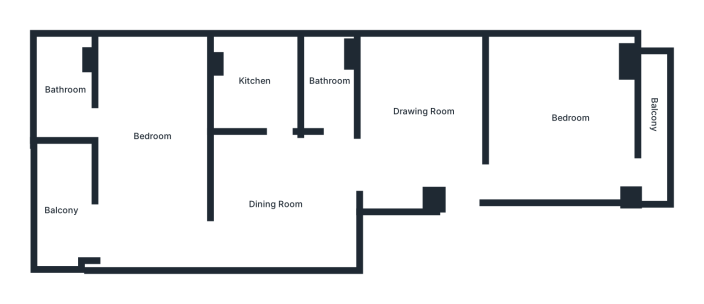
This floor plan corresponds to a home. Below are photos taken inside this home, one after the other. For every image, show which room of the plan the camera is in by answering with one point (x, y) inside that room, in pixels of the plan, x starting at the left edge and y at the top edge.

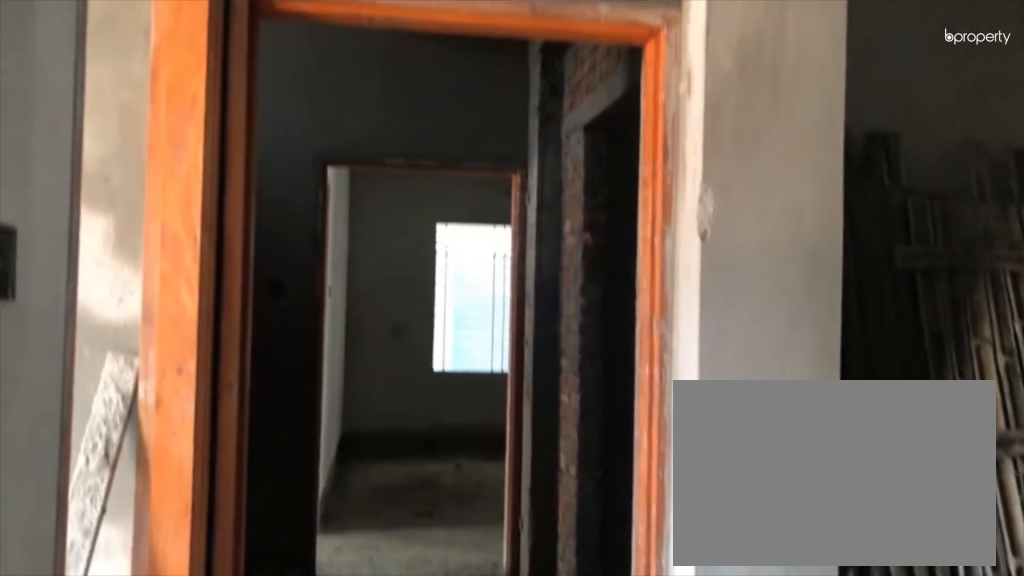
(415, 122)
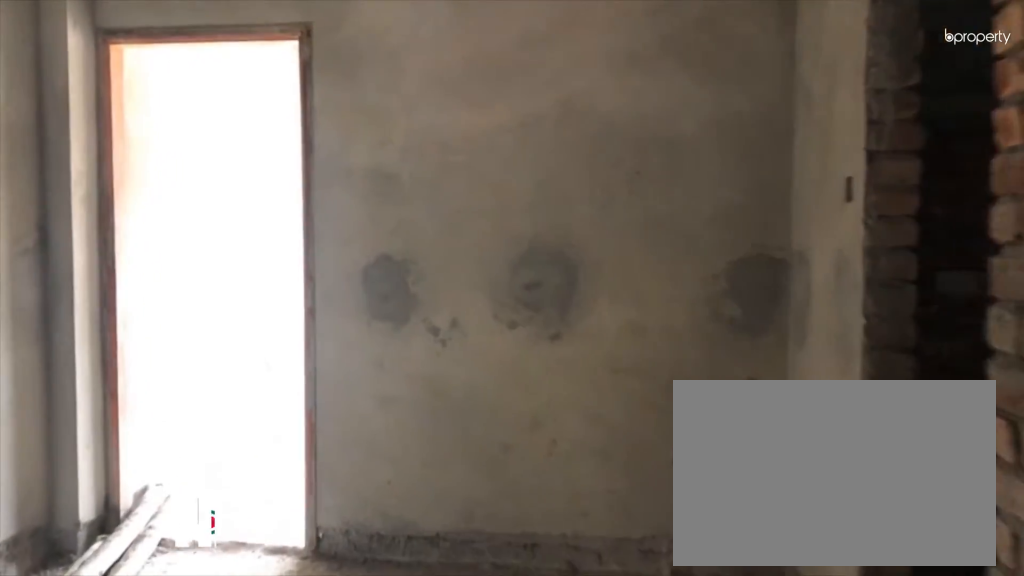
(280, 205)
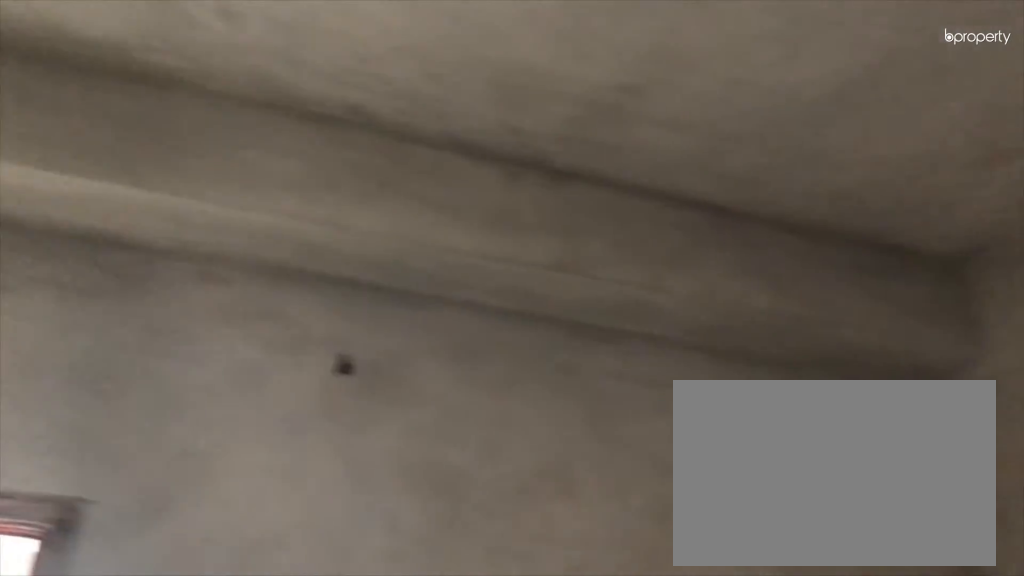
(279, 205)
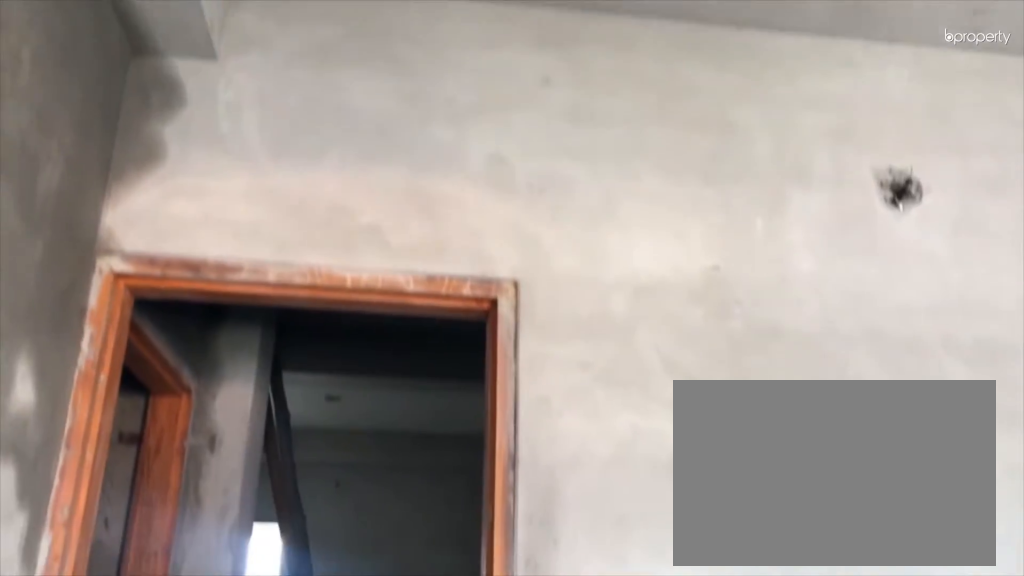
(558, 121)
